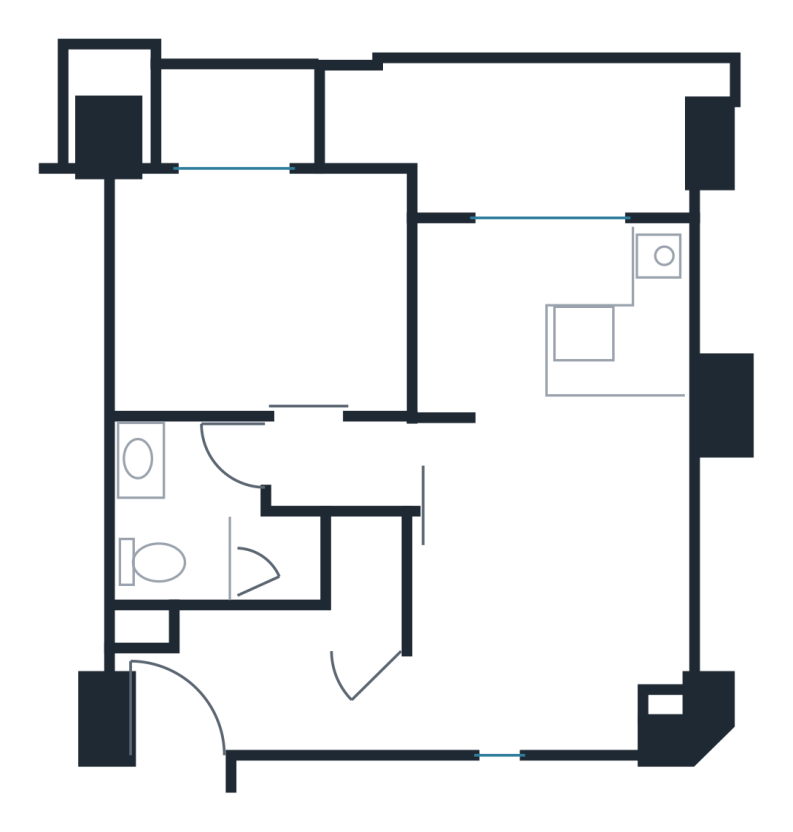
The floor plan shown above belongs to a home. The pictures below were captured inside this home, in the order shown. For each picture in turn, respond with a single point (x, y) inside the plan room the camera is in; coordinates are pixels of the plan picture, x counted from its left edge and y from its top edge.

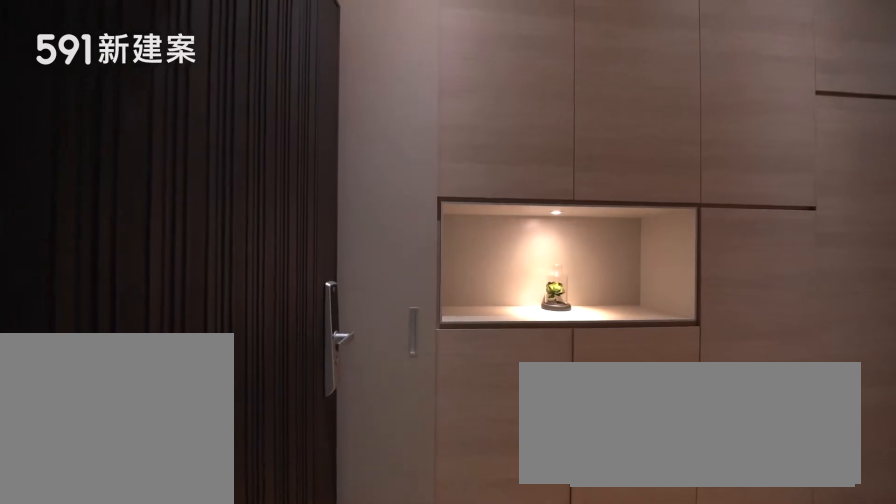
(195, 706)
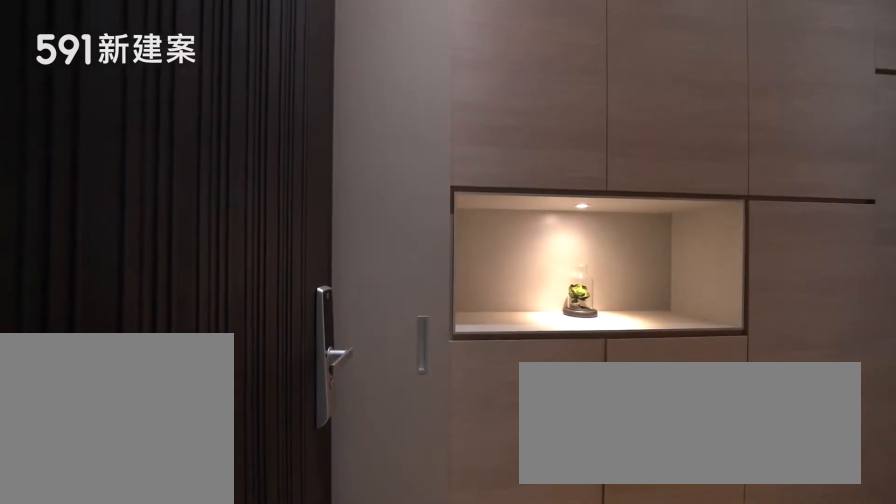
(195, 706)
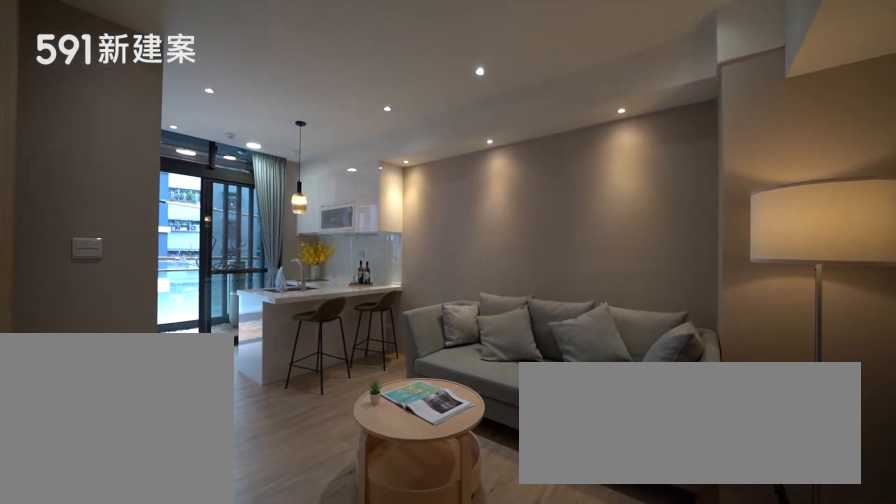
(555, 595)
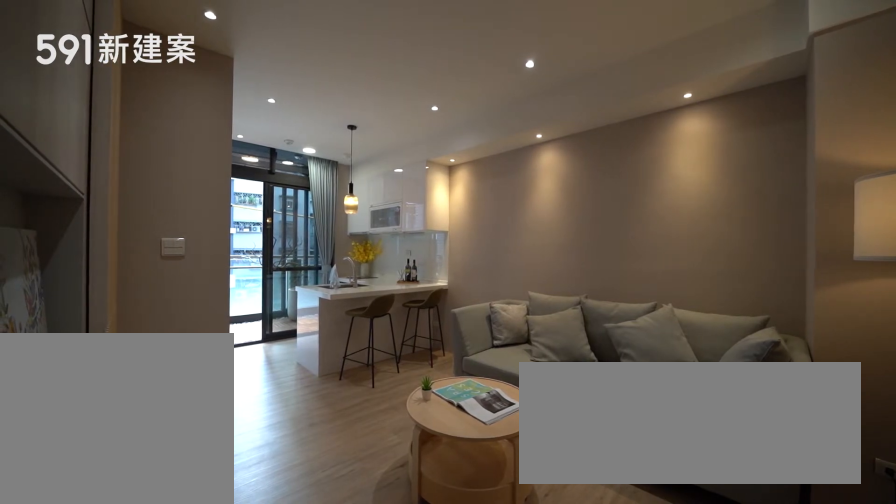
(555, 595)
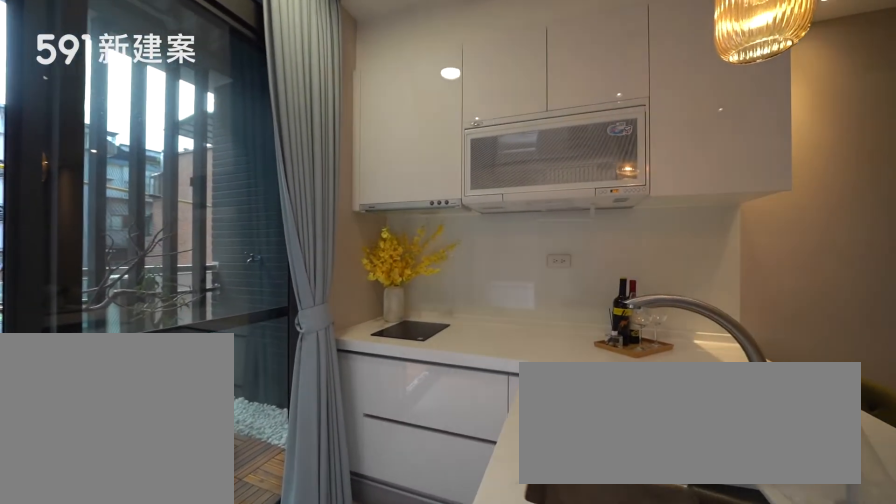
(553, 322)
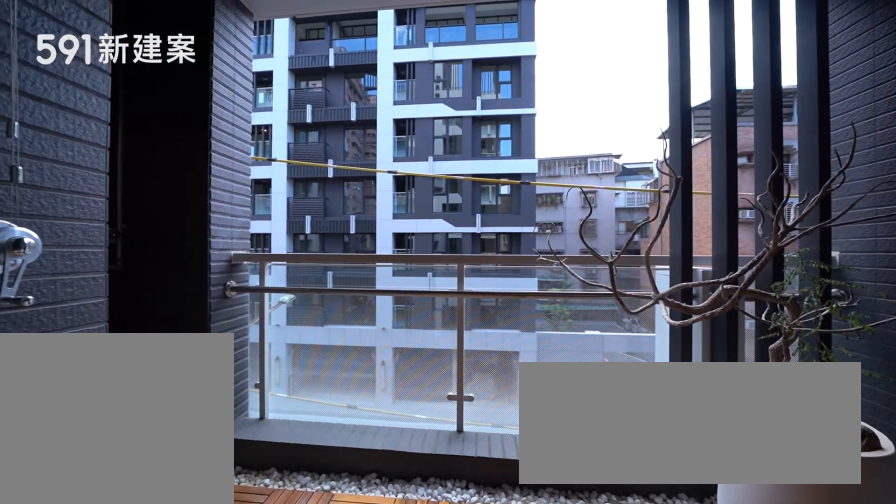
(518, 132)
